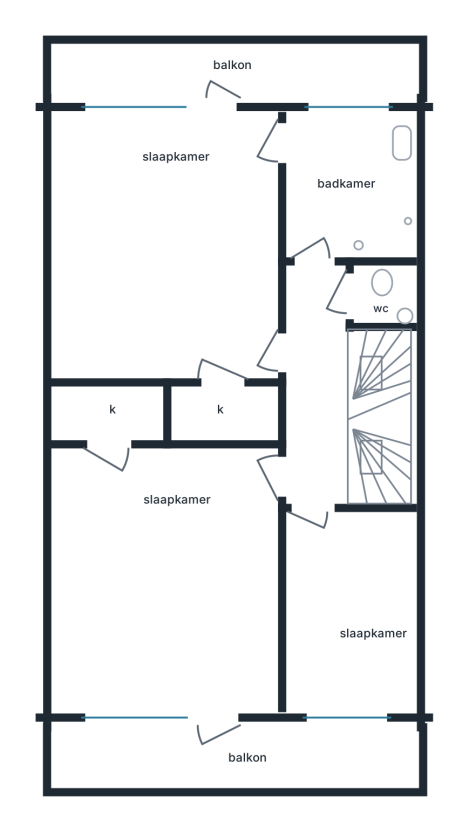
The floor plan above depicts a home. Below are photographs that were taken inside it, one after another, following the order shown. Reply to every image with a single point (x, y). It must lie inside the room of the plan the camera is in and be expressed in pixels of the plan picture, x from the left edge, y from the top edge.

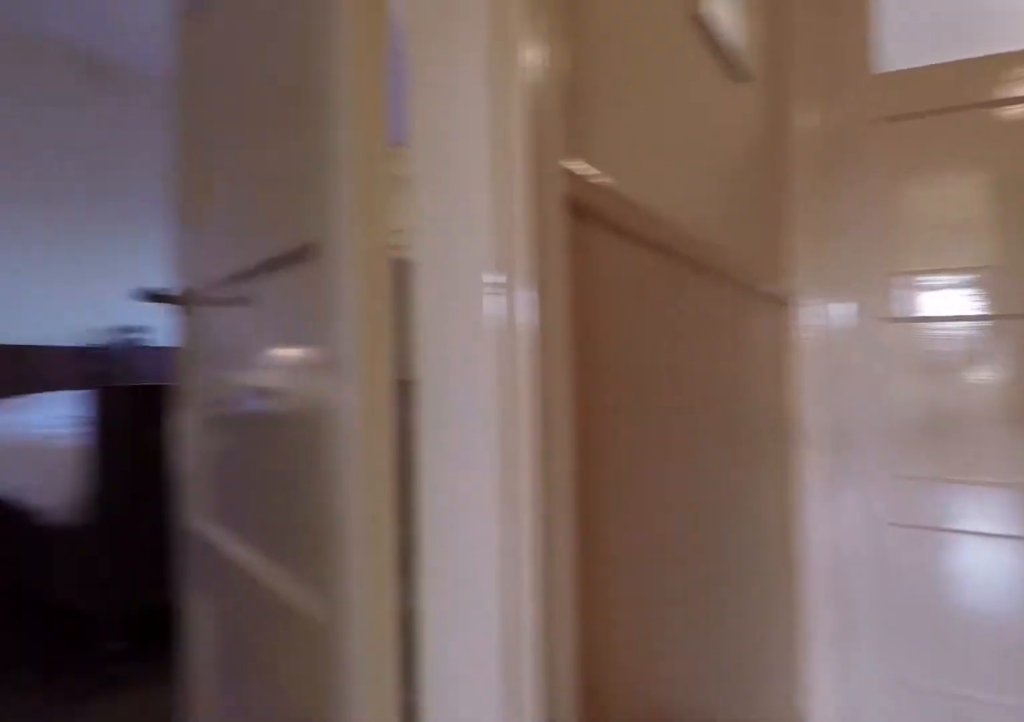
(317, 385)
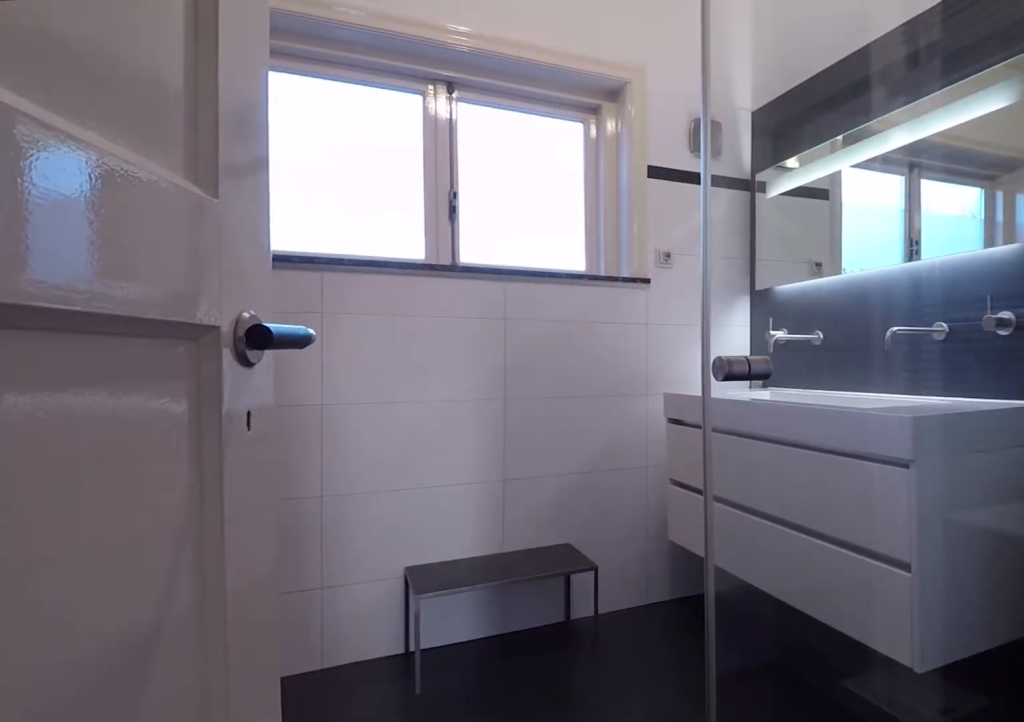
(349, 187)
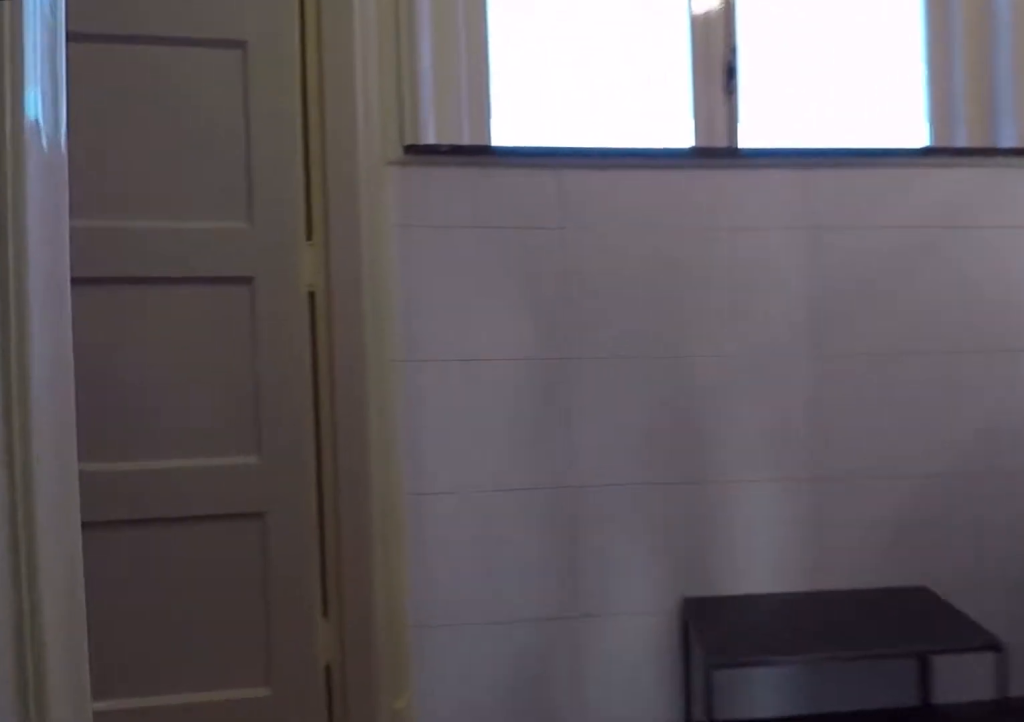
(349, 187)
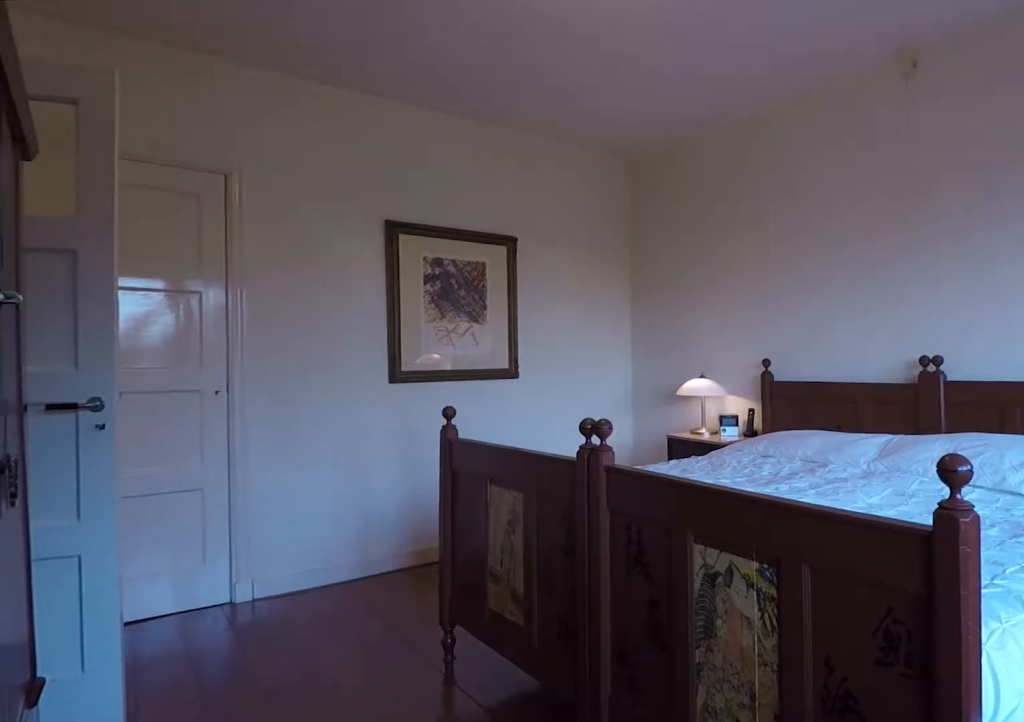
(167, 243)
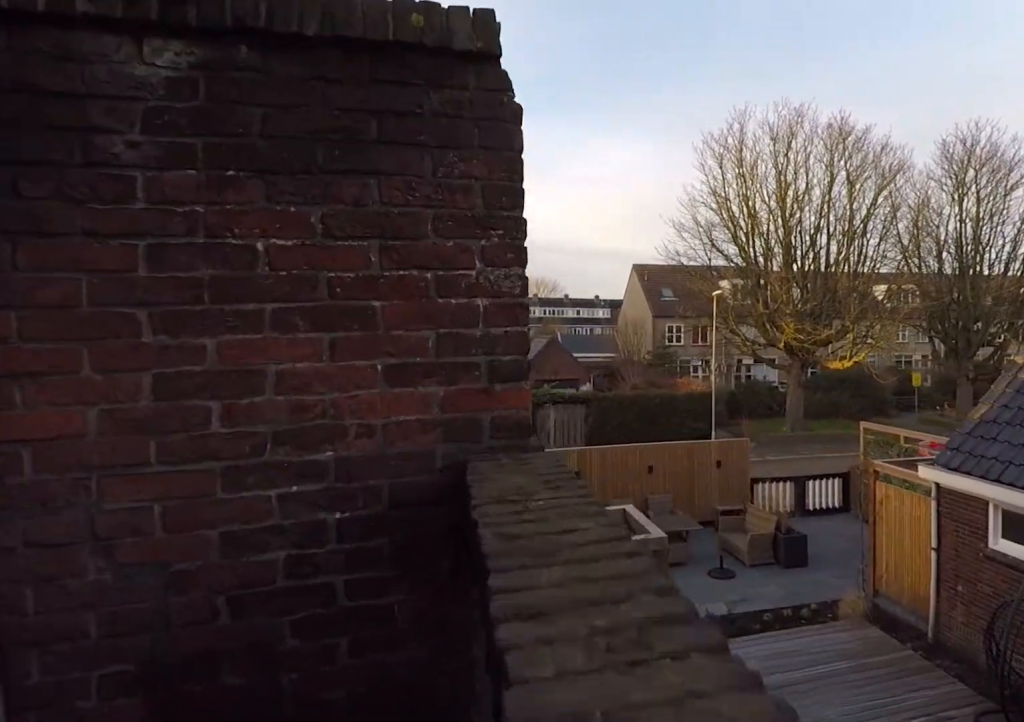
(230, 72)
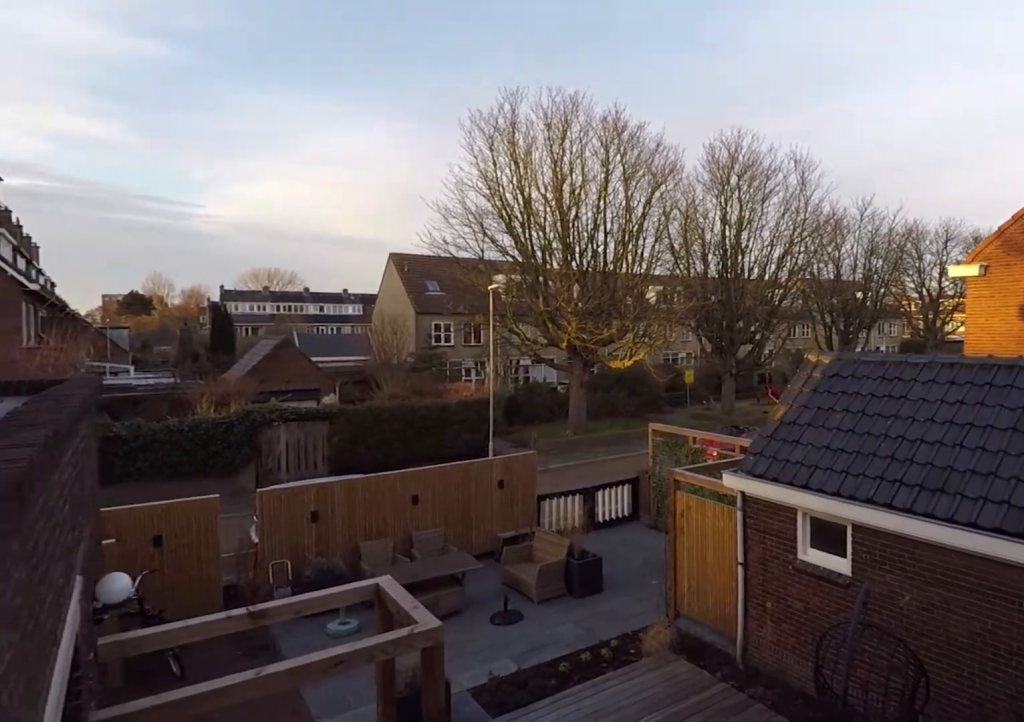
(230, 72)
